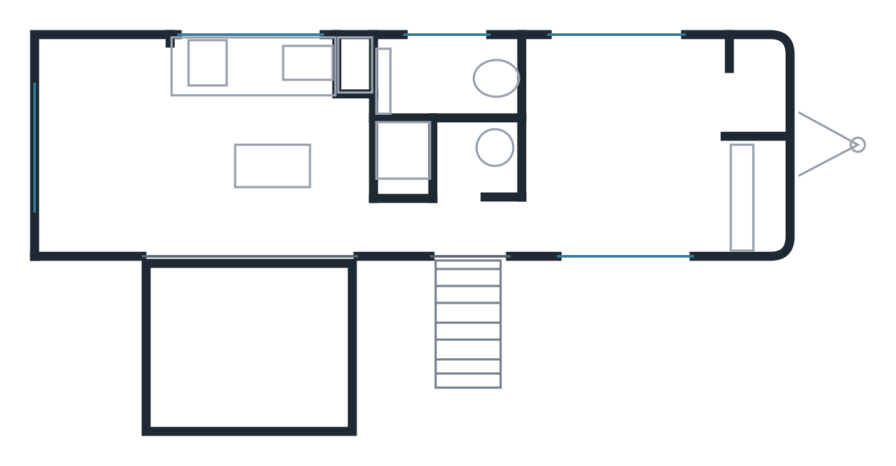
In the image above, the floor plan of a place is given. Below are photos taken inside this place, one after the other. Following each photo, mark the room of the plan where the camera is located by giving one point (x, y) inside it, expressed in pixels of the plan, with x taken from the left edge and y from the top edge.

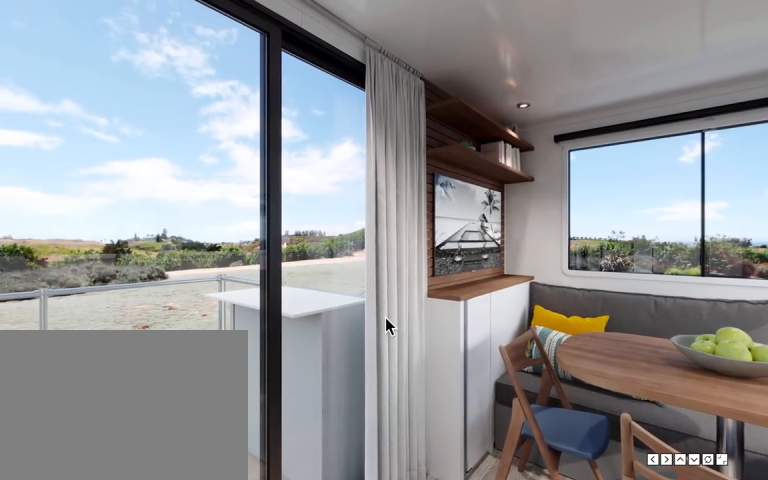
(271, 154)
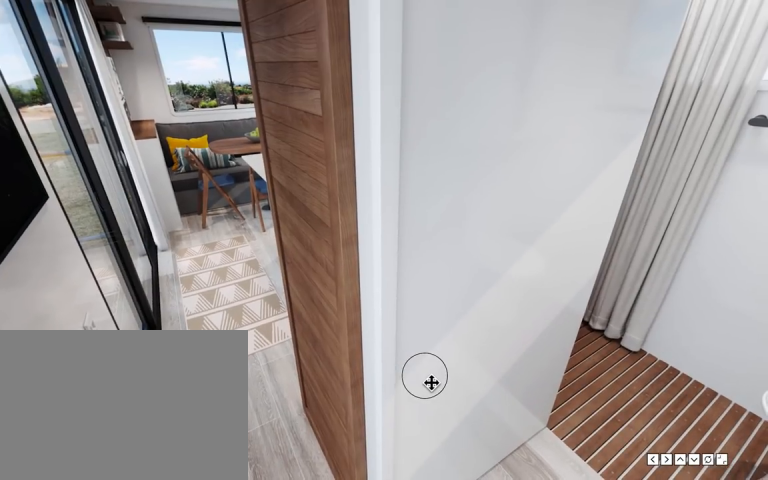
(450, 228)
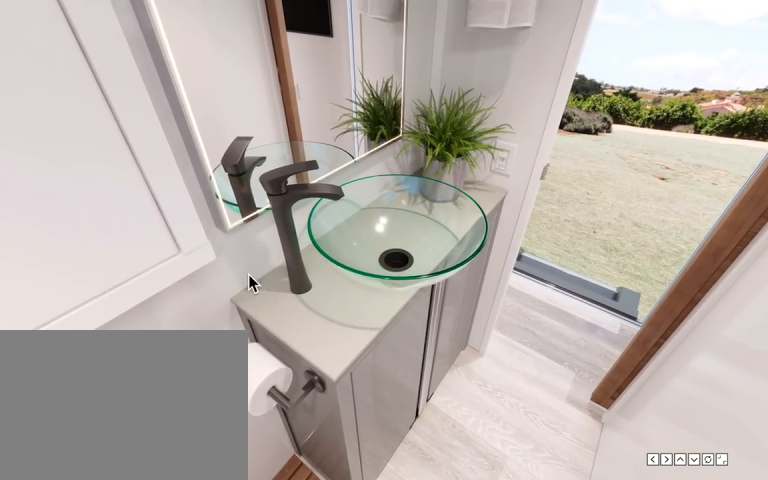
(455, 127)
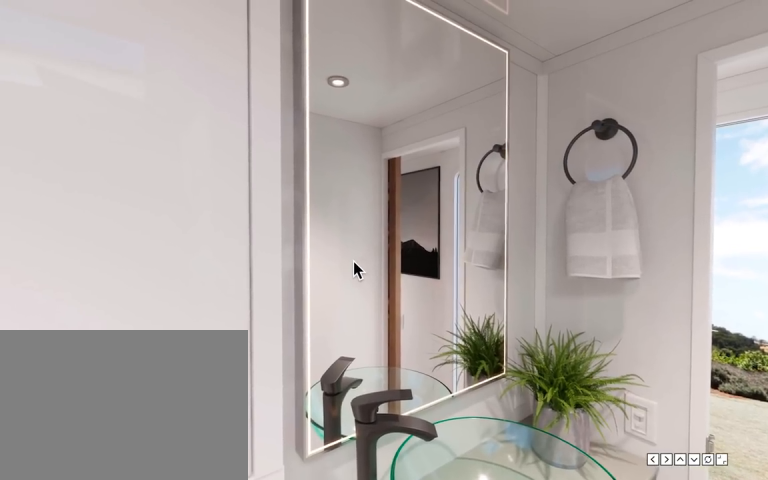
(450, 155)
